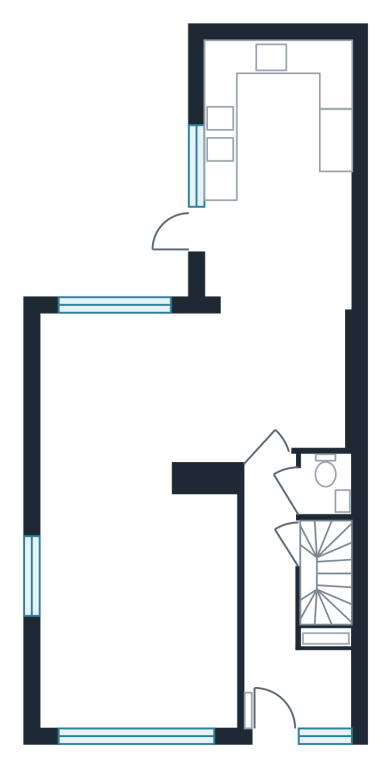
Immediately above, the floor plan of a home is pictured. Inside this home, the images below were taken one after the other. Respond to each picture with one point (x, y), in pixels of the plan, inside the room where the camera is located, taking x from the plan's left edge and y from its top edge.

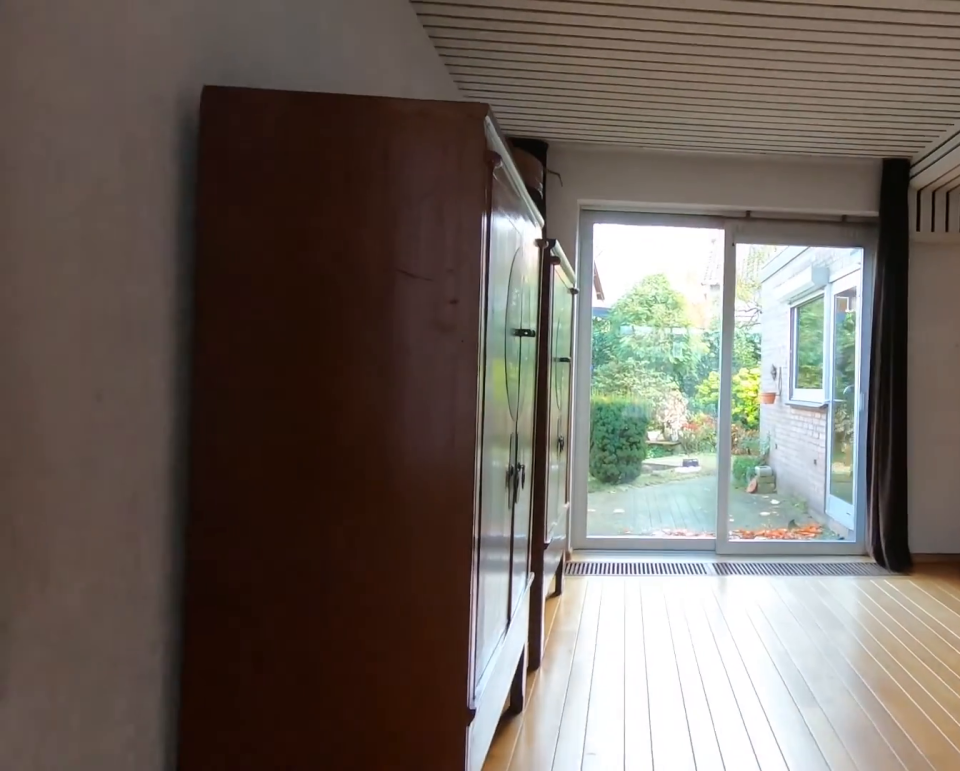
(137, 606)
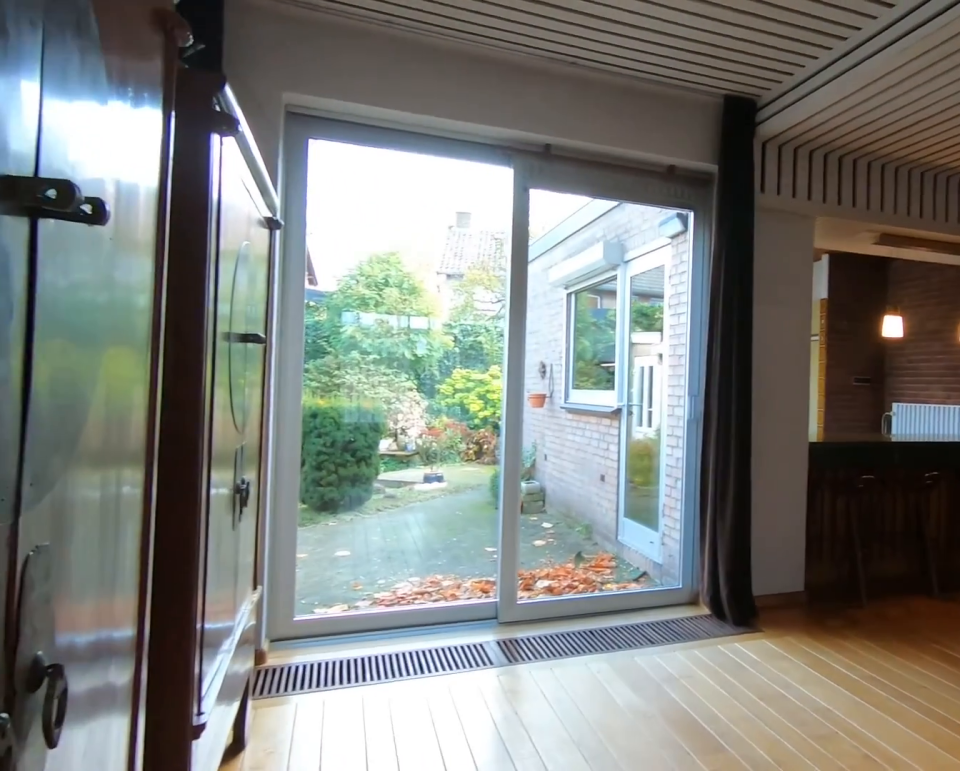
(188, 388)
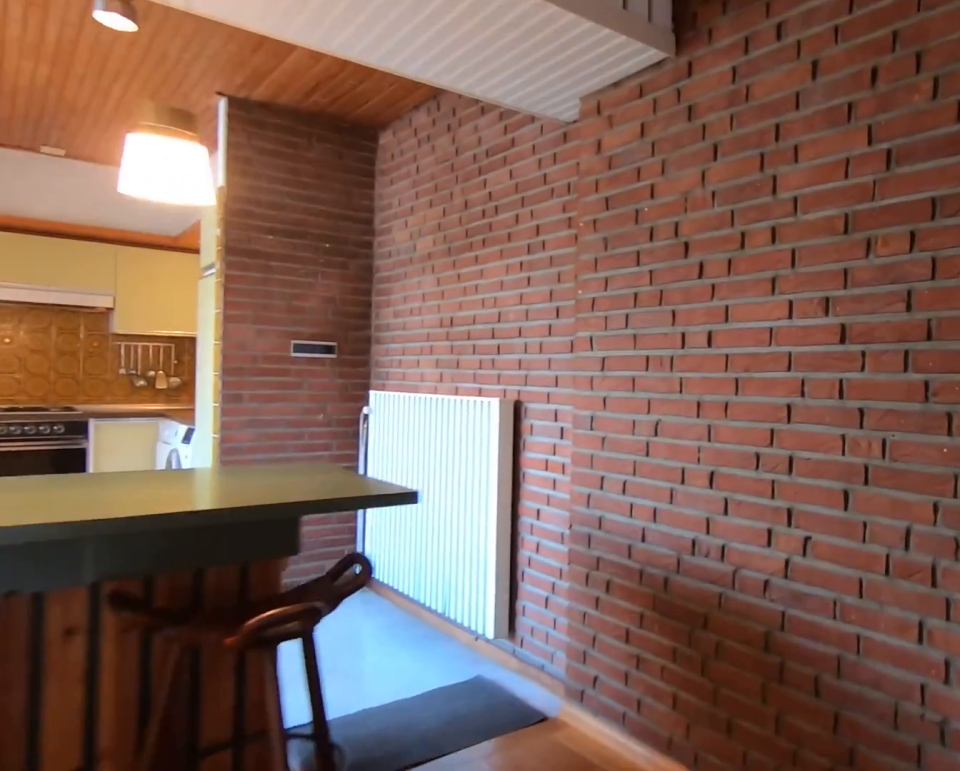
(188, 388)
